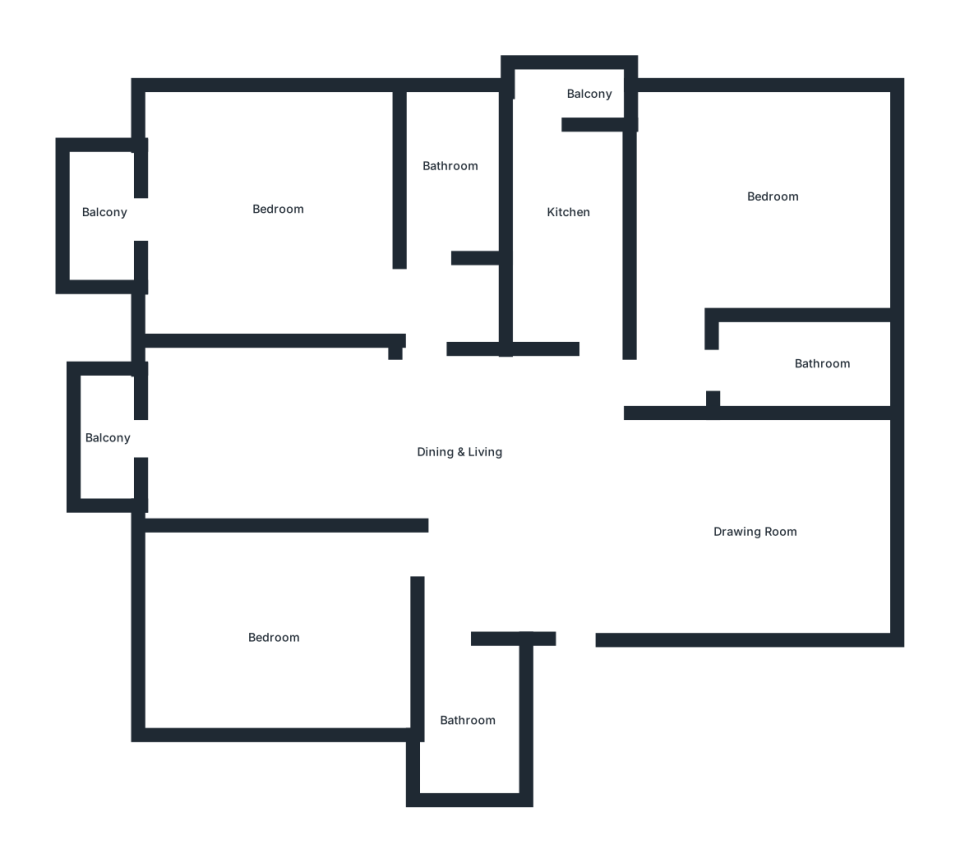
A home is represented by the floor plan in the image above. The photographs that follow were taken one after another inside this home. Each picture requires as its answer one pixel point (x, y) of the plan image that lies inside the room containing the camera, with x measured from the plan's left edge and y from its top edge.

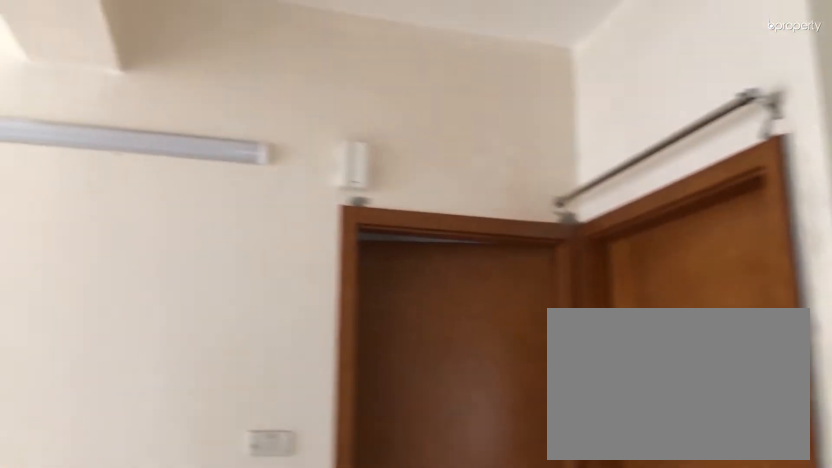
(514, 484)
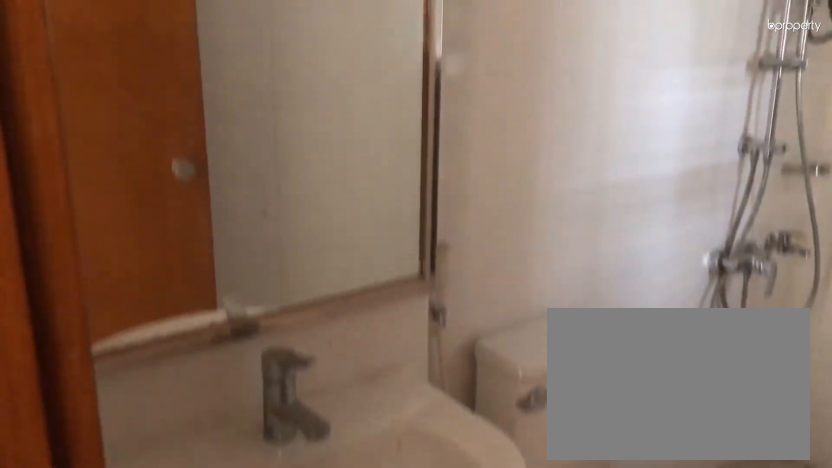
(463, 722)
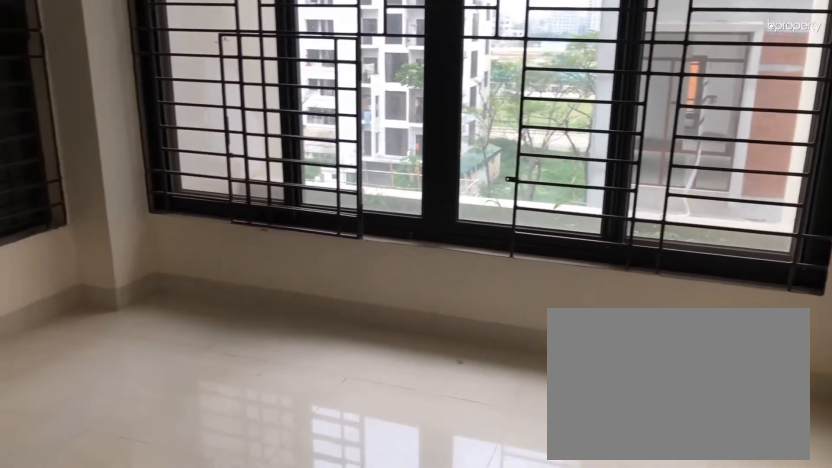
(271, 637)
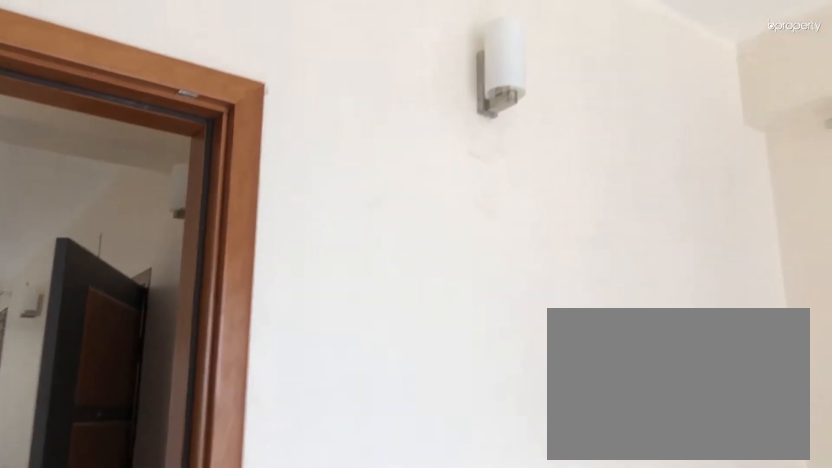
(271, 637)
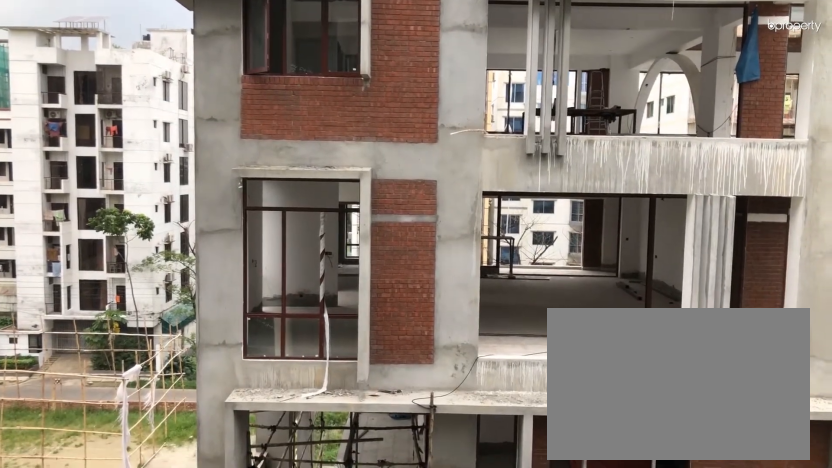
(104, 439)
